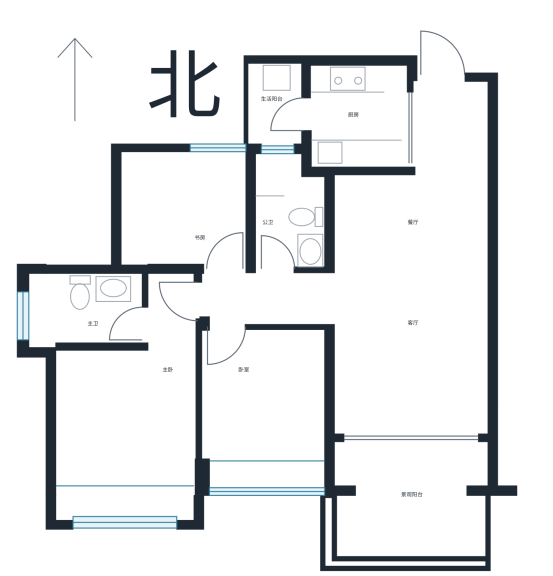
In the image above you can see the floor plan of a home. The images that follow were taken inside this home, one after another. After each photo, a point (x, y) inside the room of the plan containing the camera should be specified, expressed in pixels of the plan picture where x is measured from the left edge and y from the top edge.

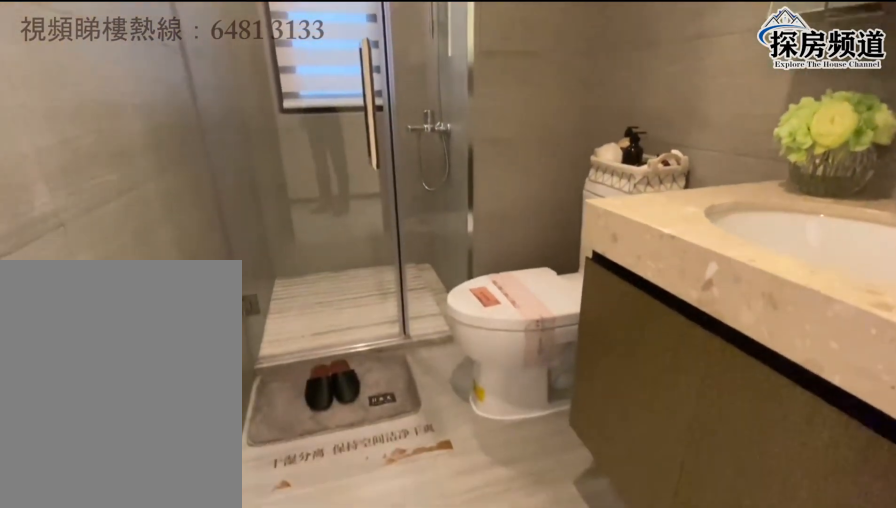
(288, 228)
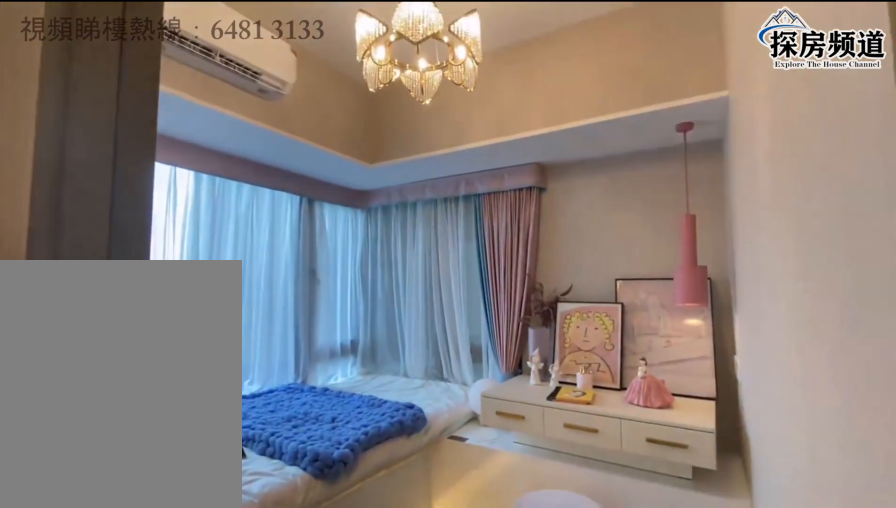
(192, 223)
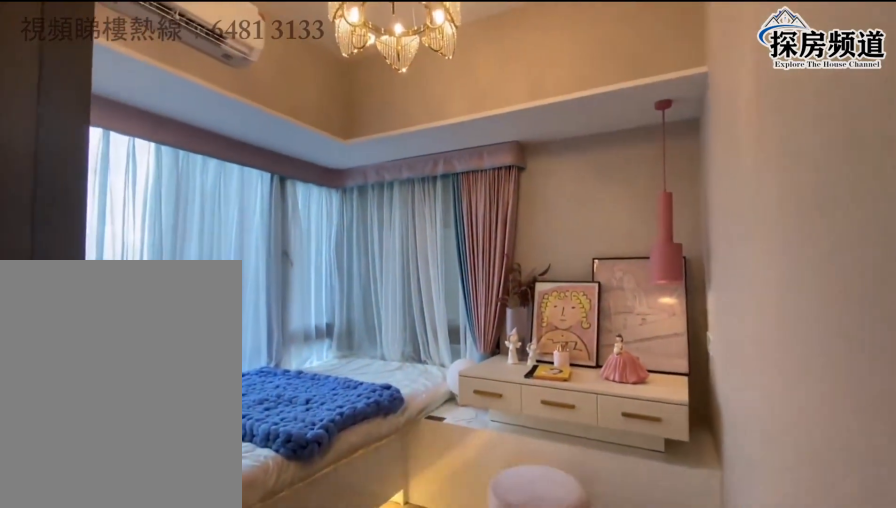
(193, 235)
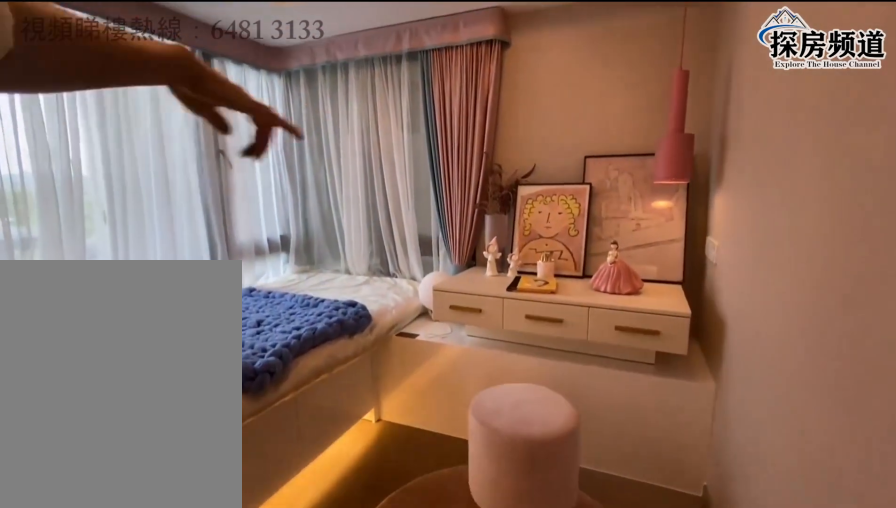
(194, 226)
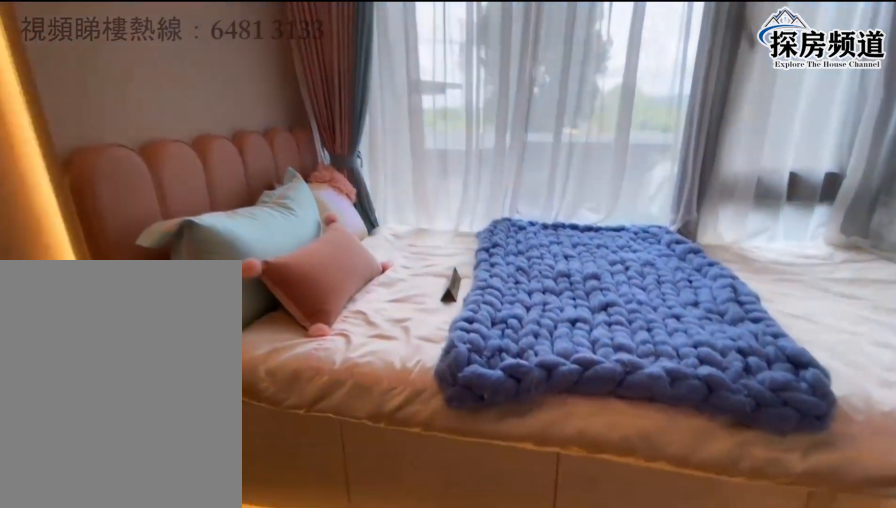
(193, 223)
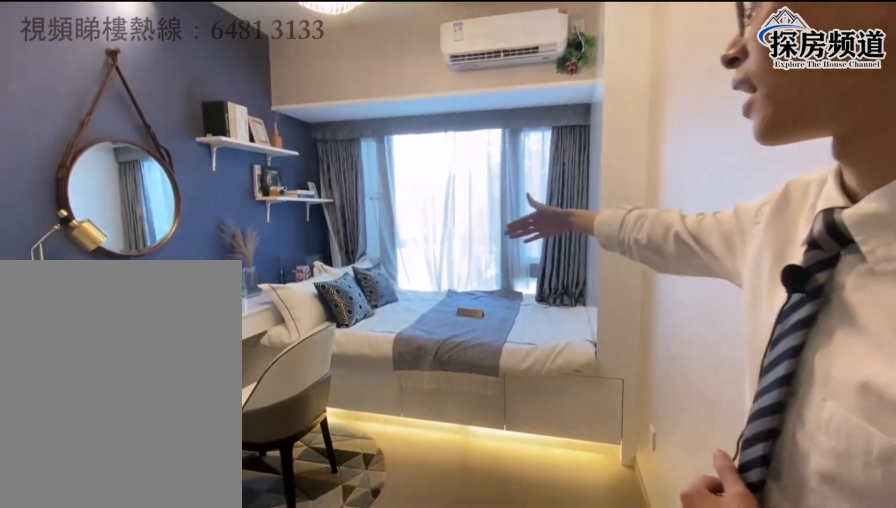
(269, 401)
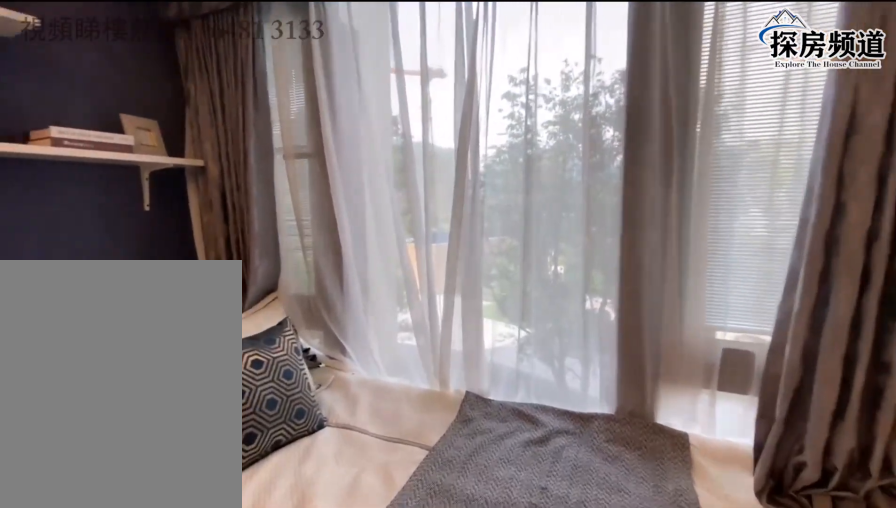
(269, 401)
